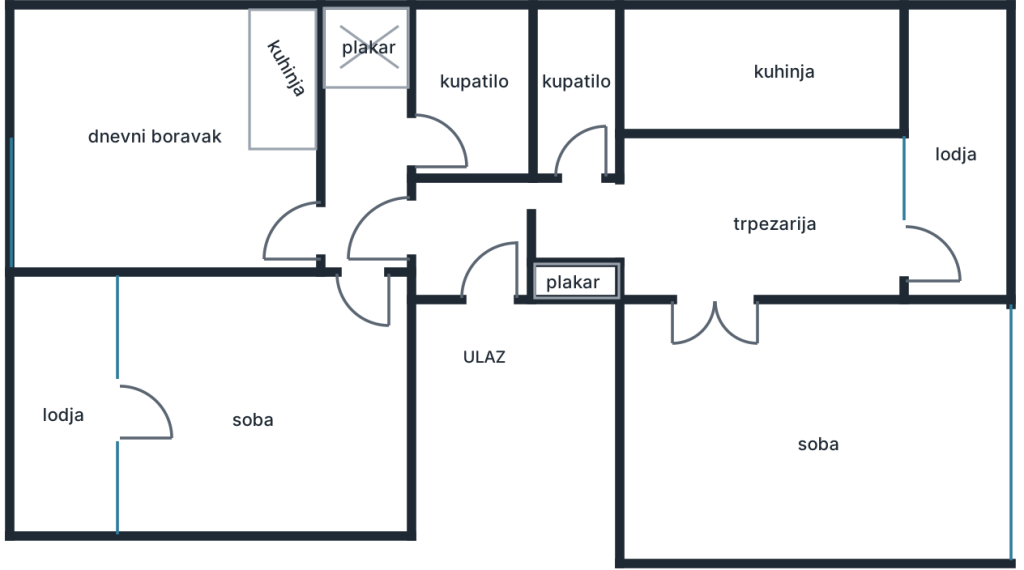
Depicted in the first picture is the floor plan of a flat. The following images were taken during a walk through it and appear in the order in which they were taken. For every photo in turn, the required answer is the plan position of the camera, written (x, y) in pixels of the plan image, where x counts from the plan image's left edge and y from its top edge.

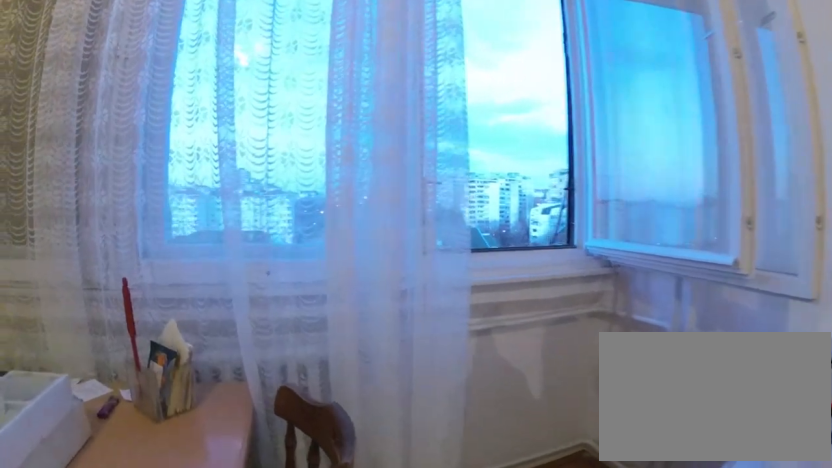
(144, 99)
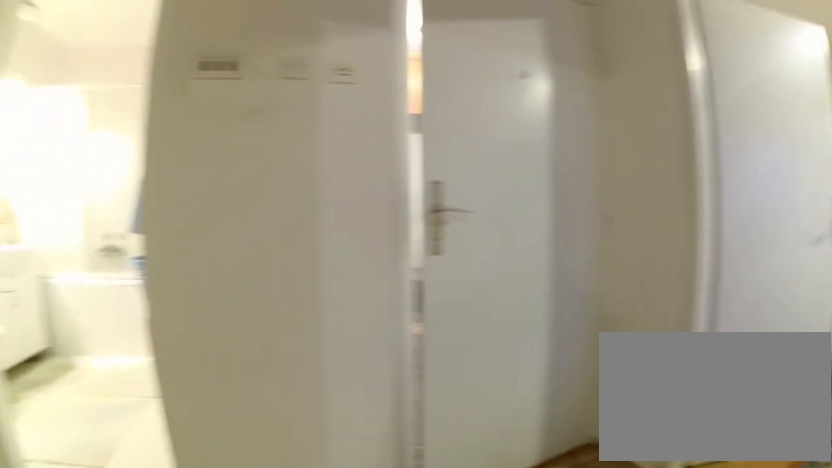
(300, 217)
